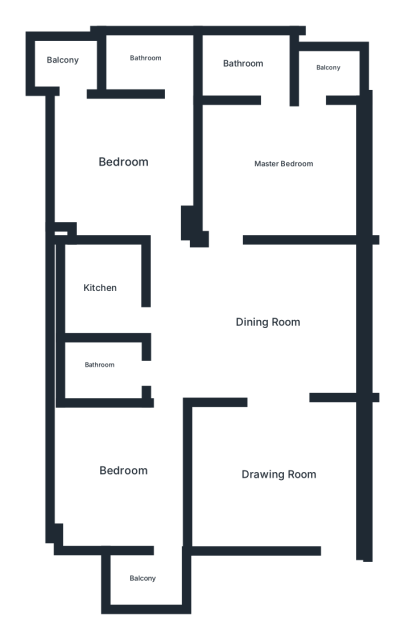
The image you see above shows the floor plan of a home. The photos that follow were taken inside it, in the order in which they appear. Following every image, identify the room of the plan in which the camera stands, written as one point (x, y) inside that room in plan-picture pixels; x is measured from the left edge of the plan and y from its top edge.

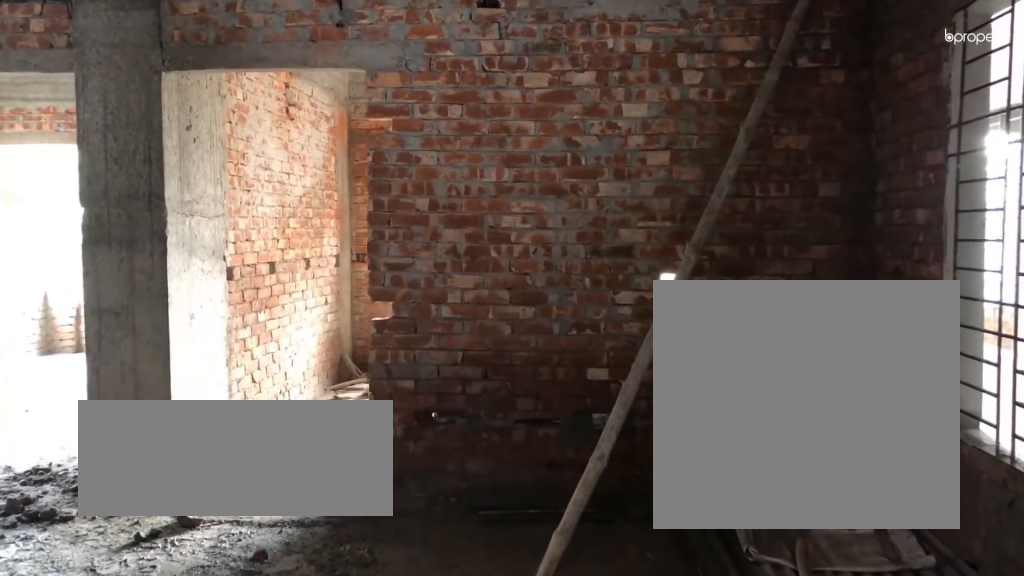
(268, 322)
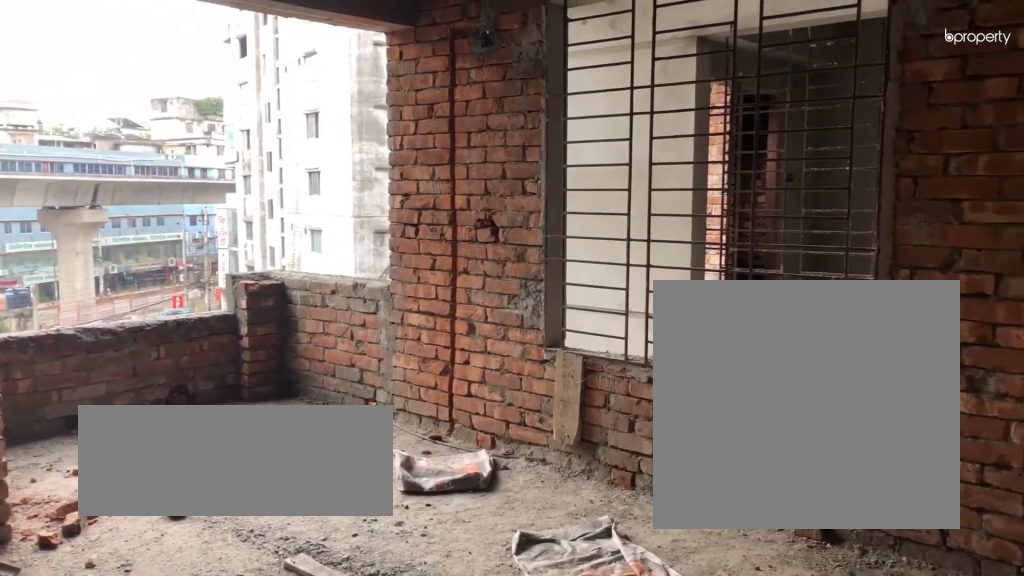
(285, 164)
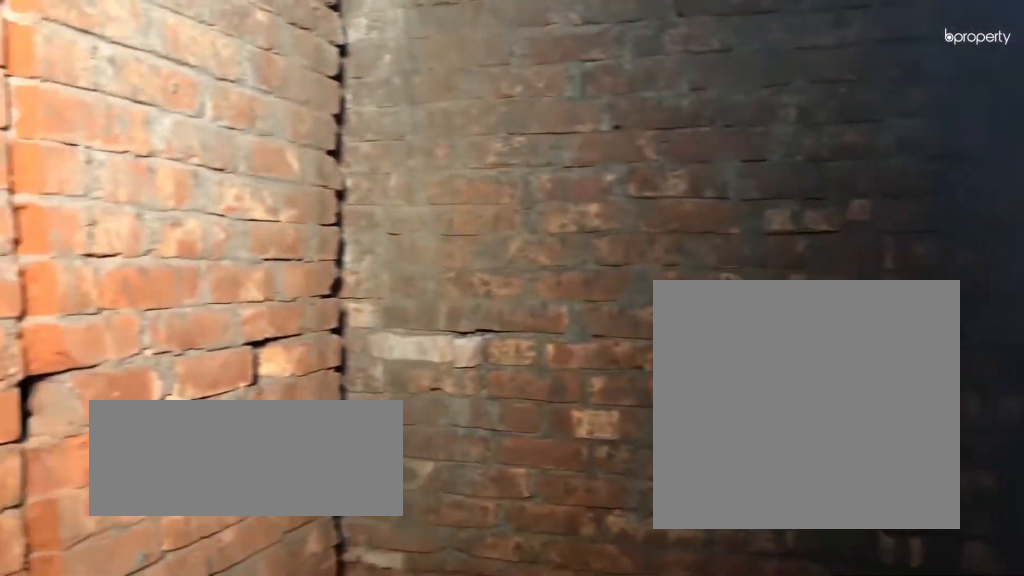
(246, 60)
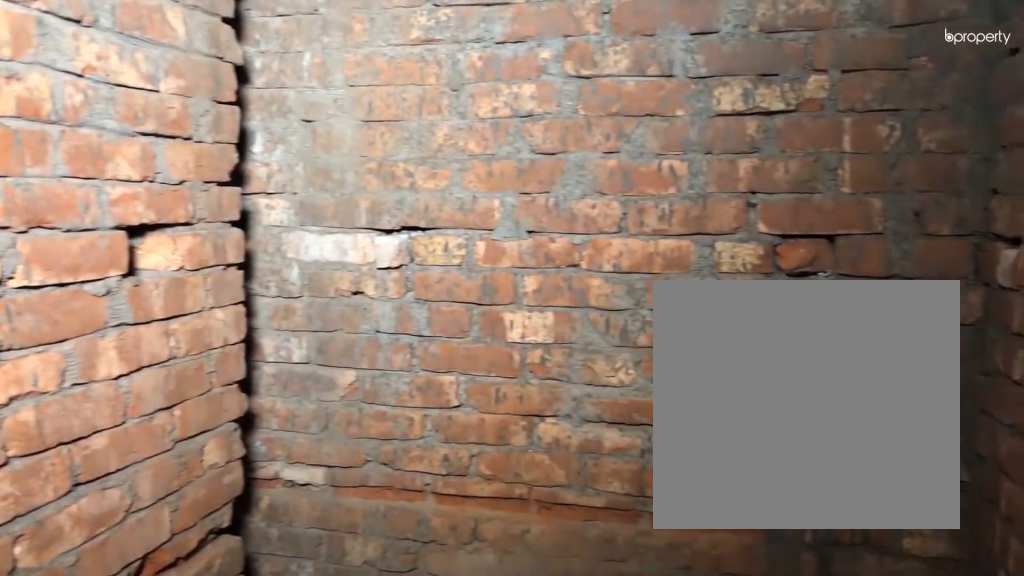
(247, 60)
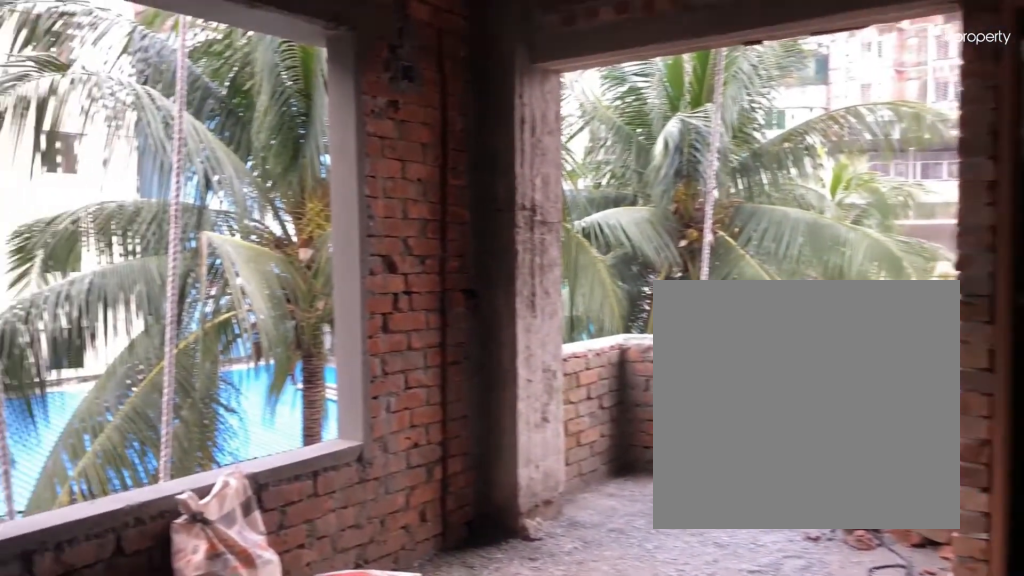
(134, 168)
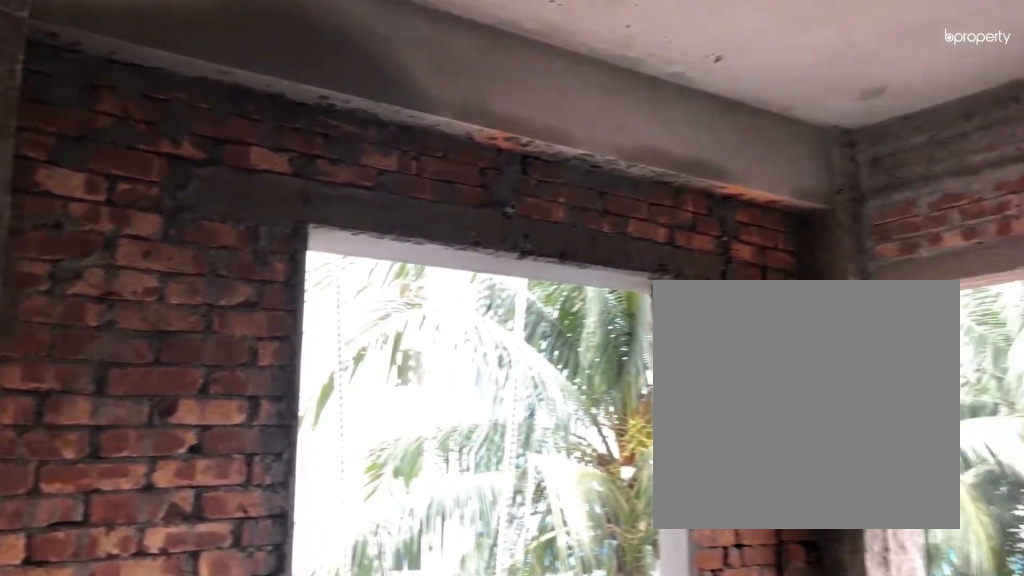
(134, 168)
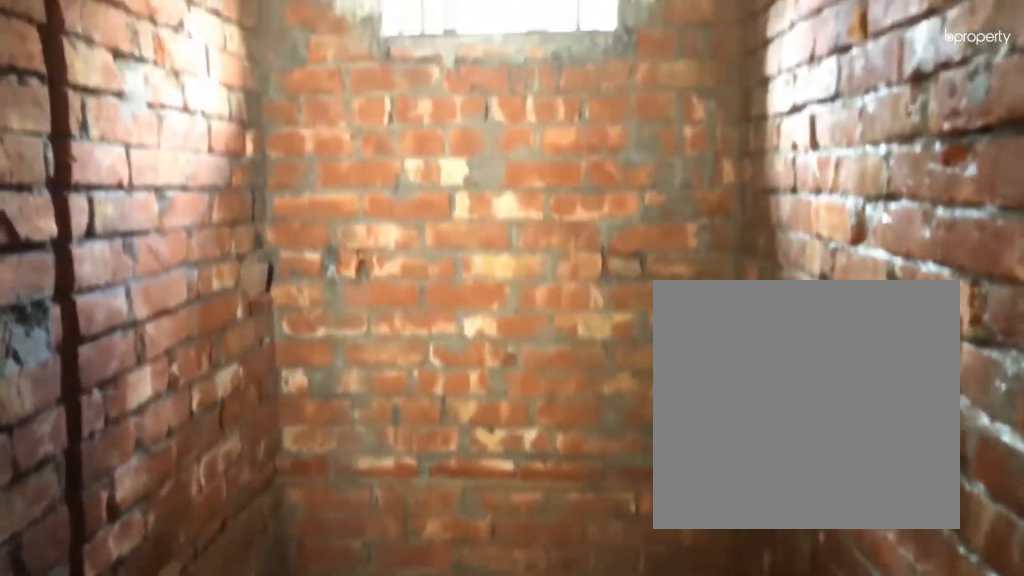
(99, 370)
